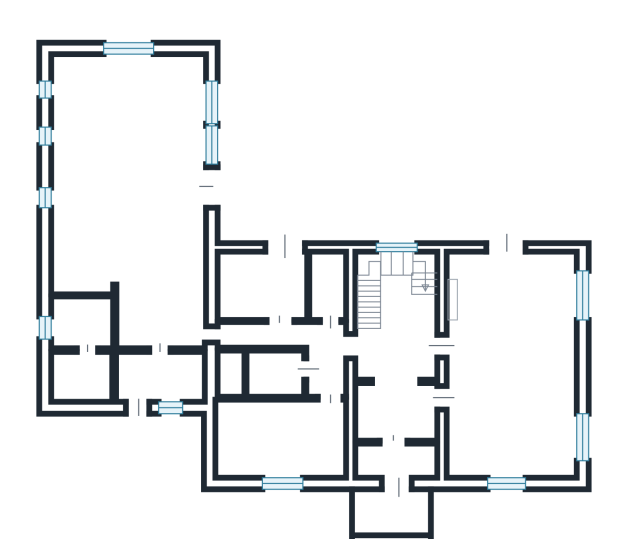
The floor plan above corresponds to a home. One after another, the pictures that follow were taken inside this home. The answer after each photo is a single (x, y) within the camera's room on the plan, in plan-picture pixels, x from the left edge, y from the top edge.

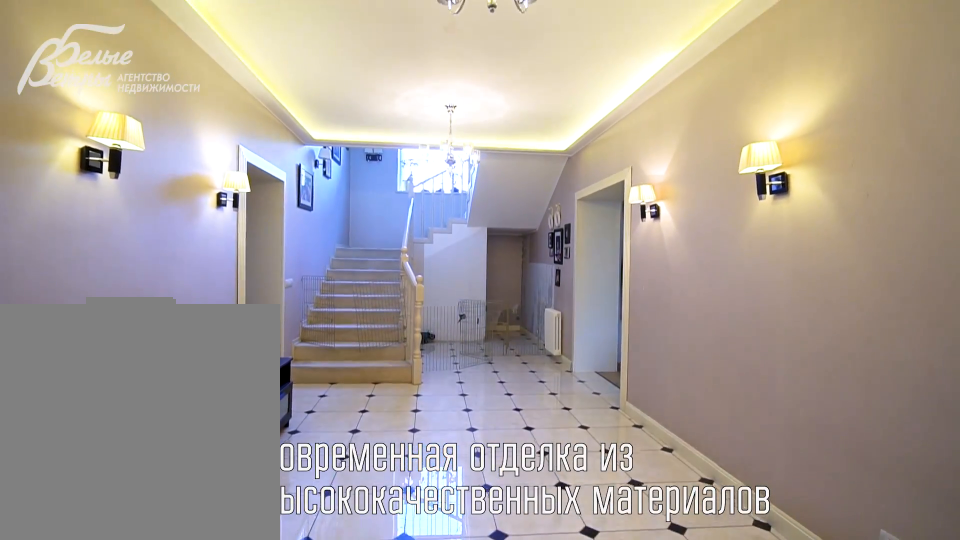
(394, 314)
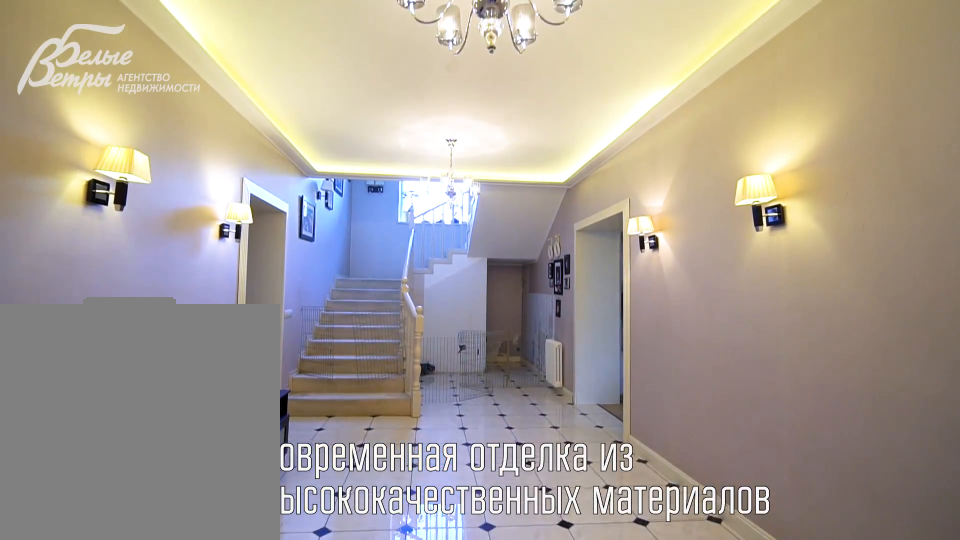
(394, 314)
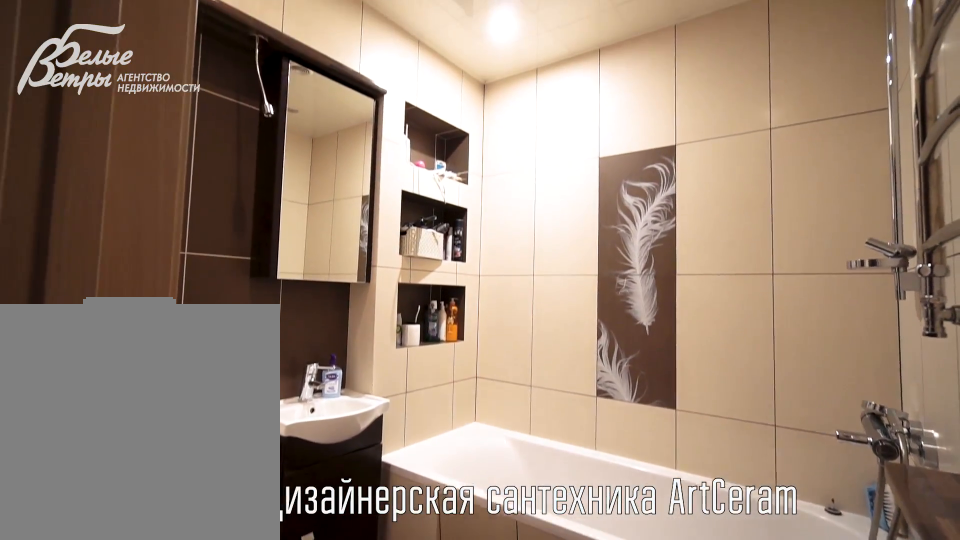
(272, 371)
